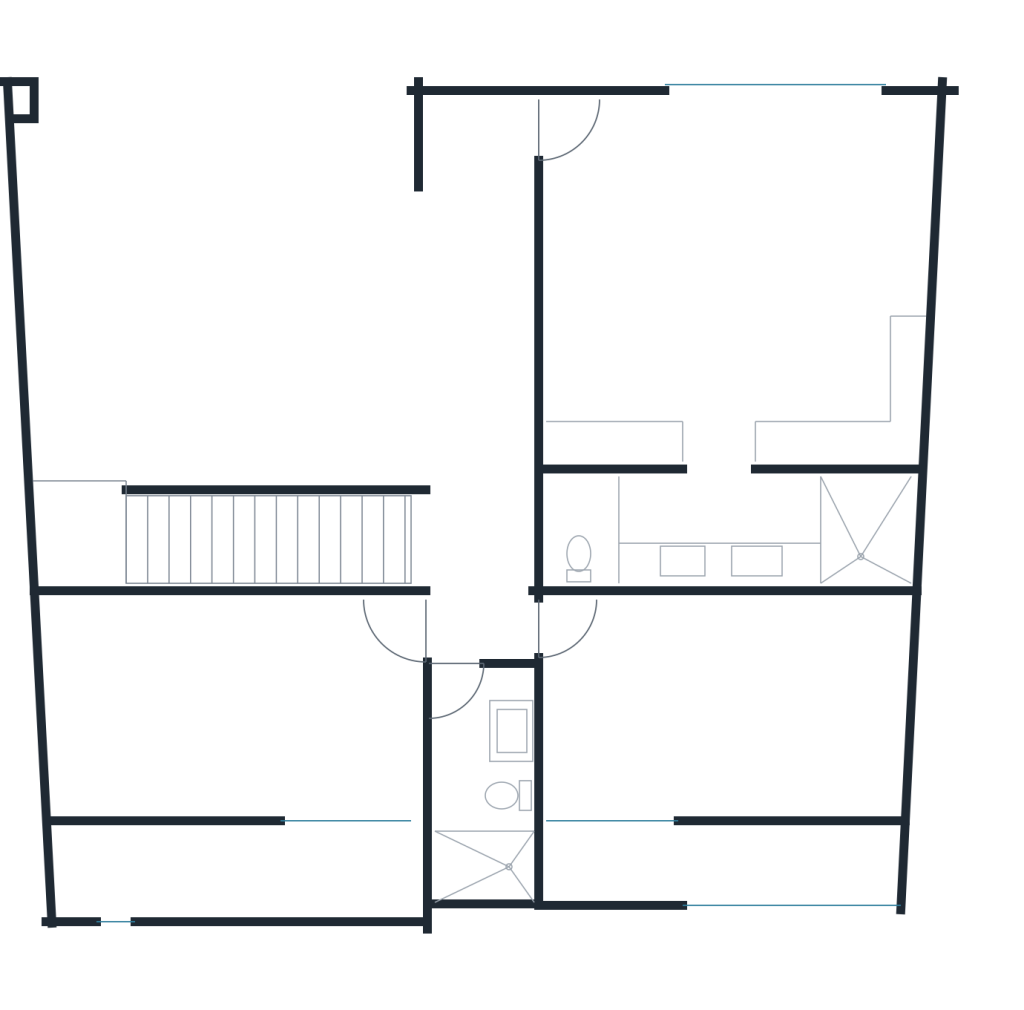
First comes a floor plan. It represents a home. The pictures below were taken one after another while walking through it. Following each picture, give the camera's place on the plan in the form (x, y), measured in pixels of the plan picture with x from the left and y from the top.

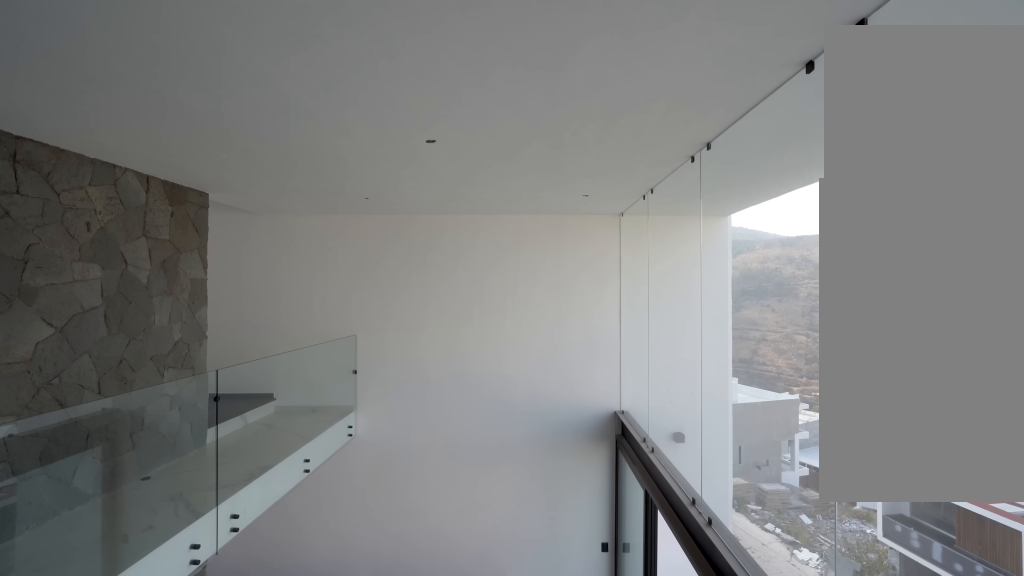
(443, 252)
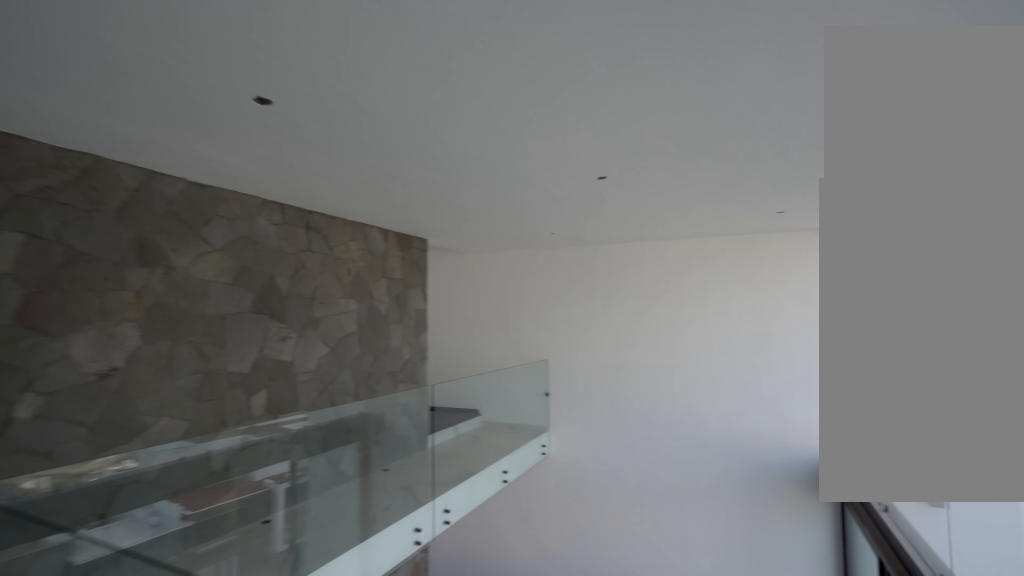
(437, 246)
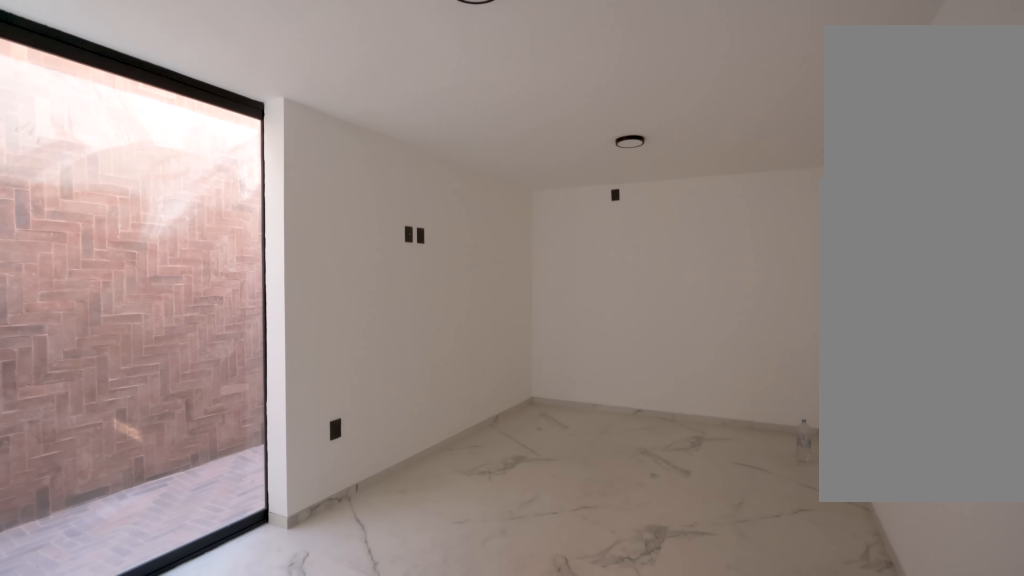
(426, 606)
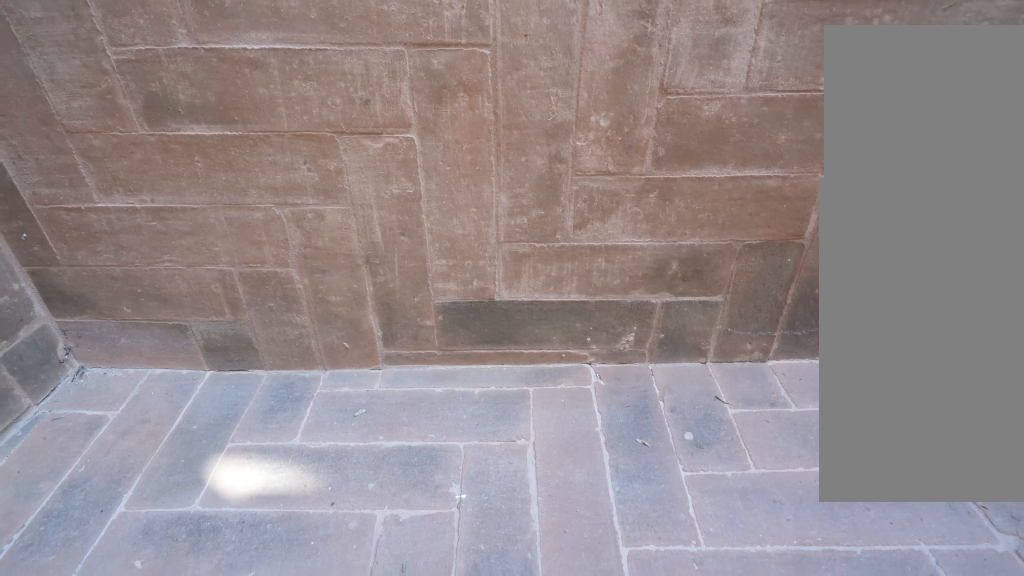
(350, 865)
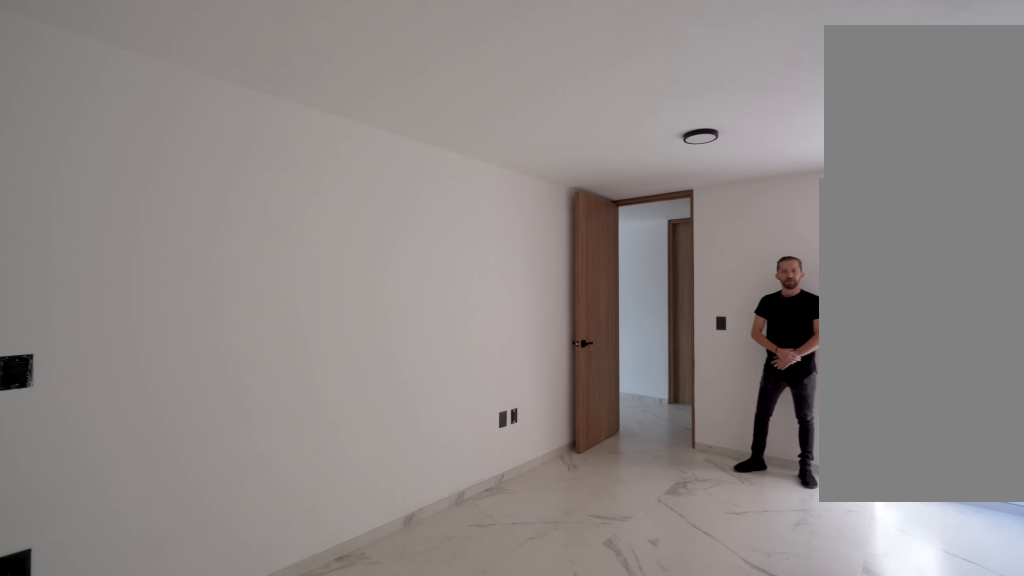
(132, 767)
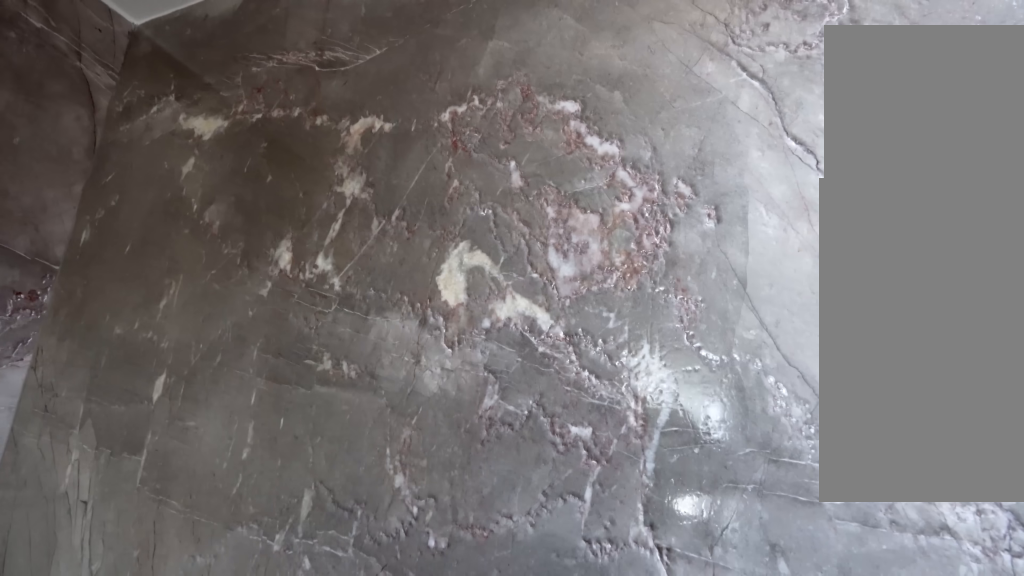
(468, 847)
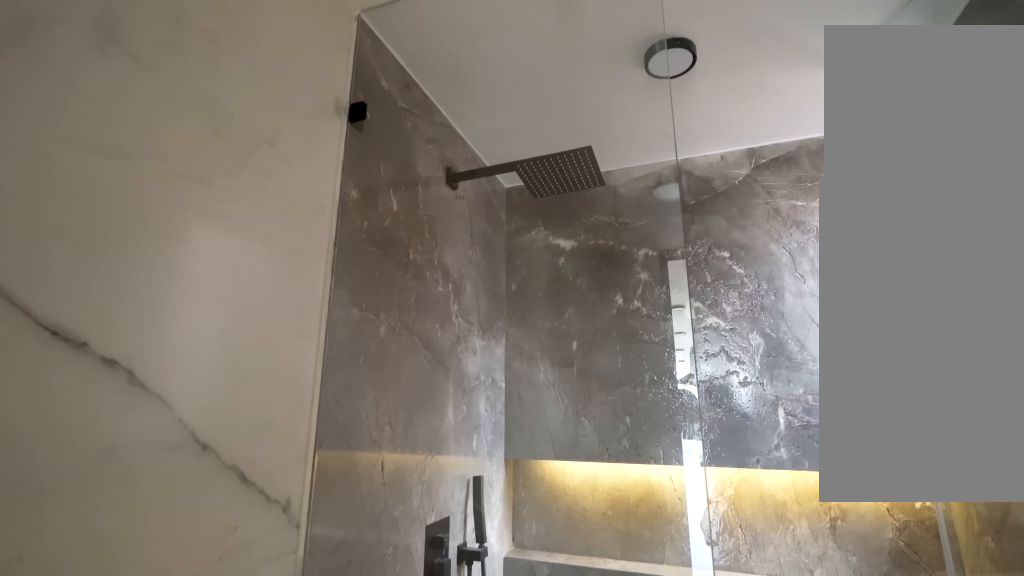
(467, 827)
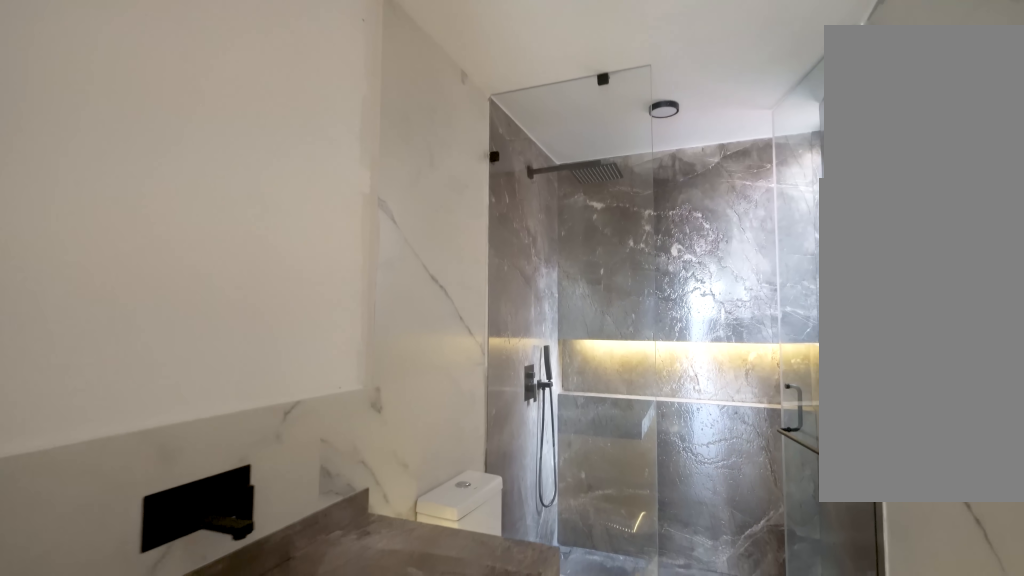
(460, 807)
